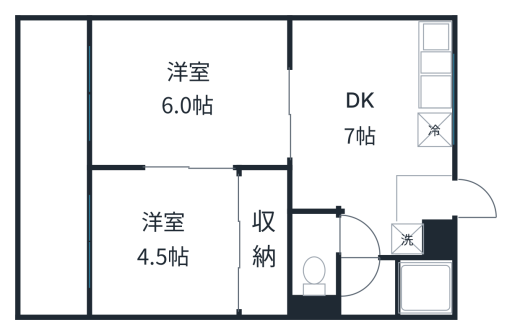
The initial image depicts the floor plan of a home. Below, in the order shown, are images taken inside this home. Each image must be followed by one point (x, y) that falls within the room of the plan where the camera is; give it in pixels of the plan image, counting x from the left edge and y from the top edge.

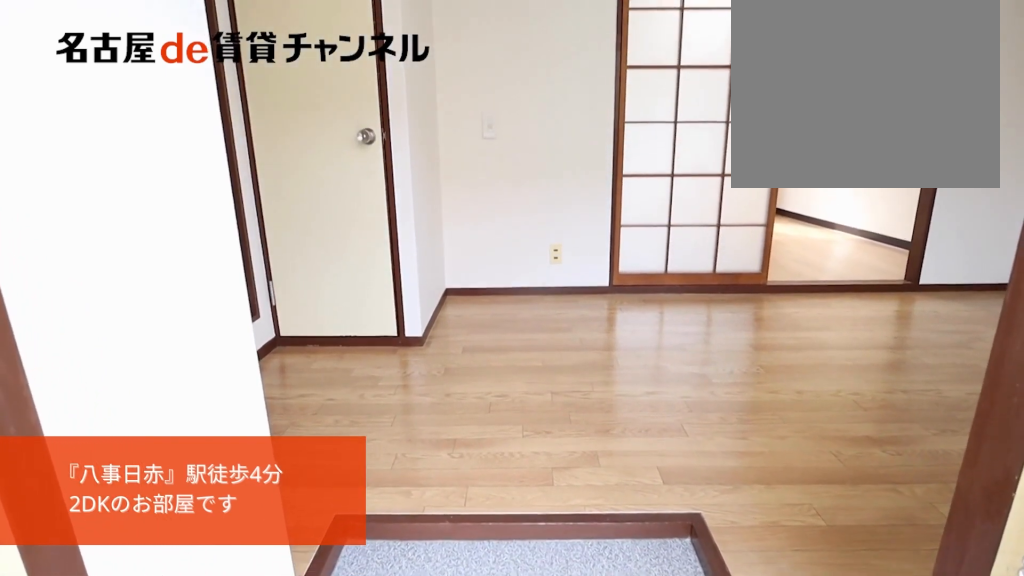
(426, 201)
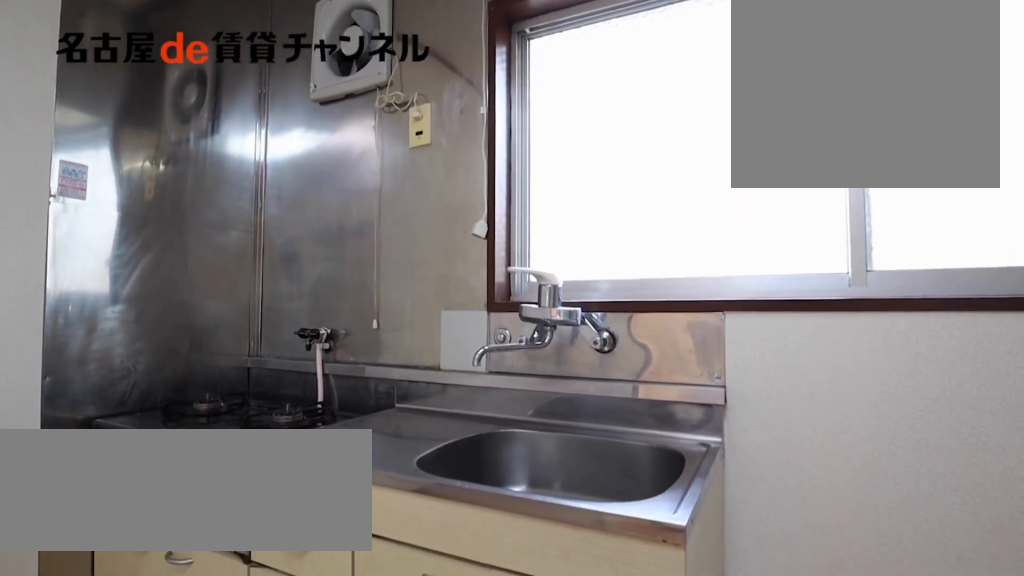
(433, 86)
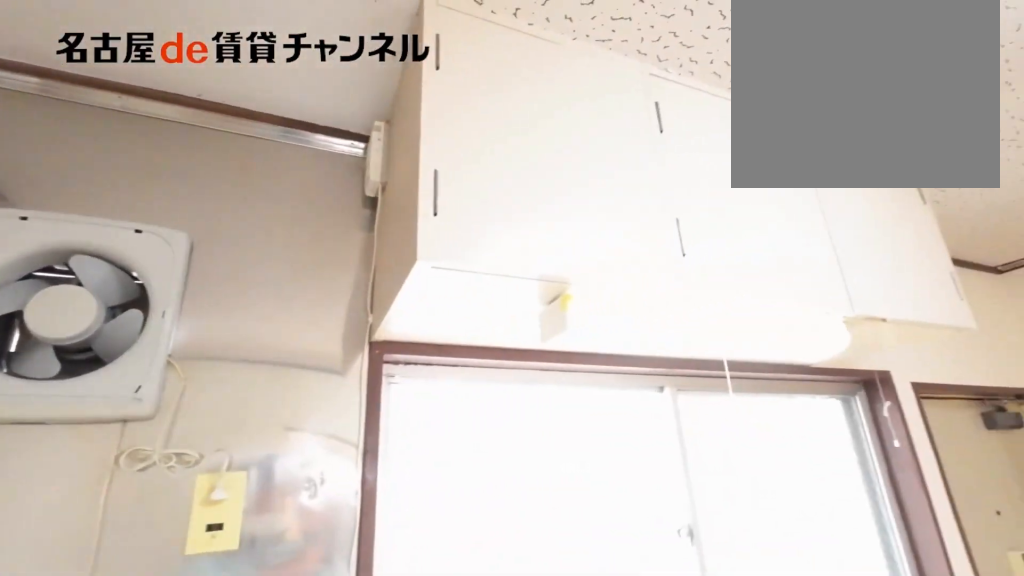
(433, 86)
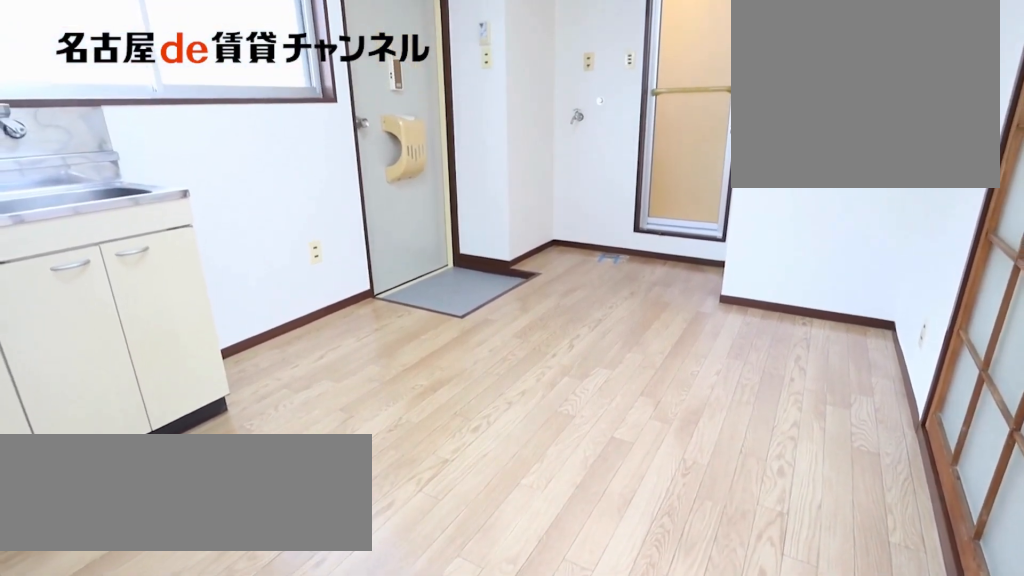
(379, 134)
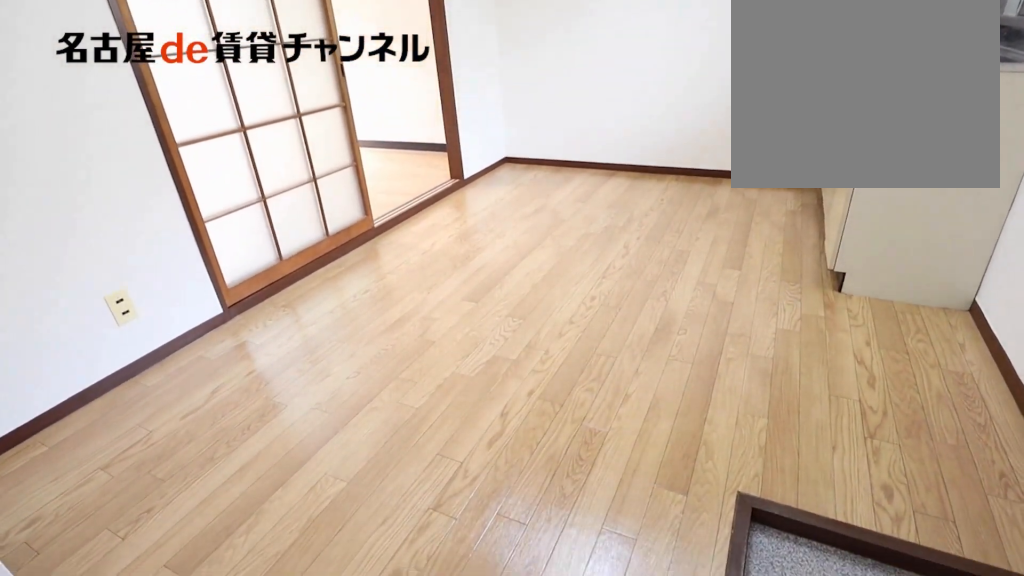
(379, 134)
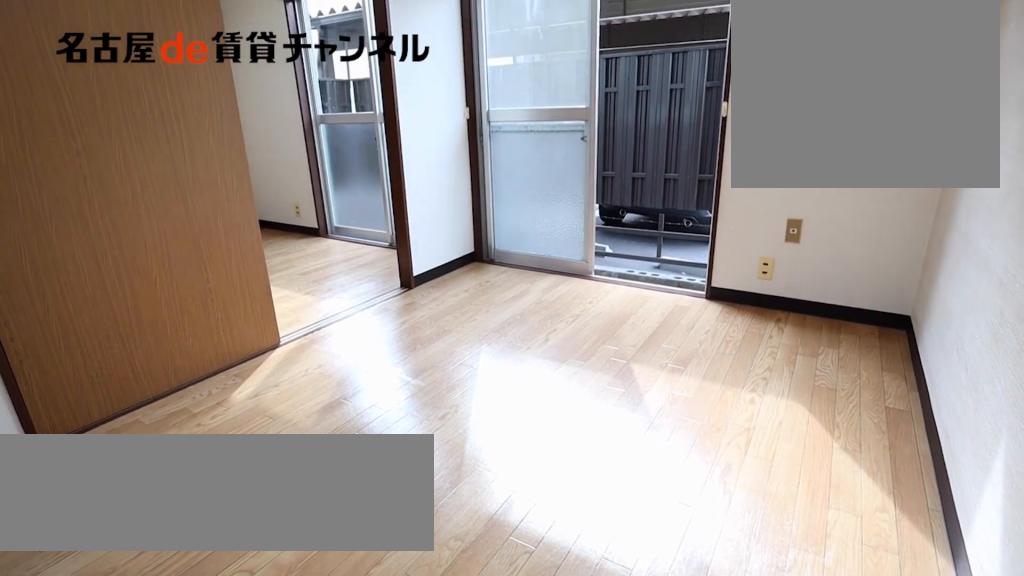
(189, 93)
